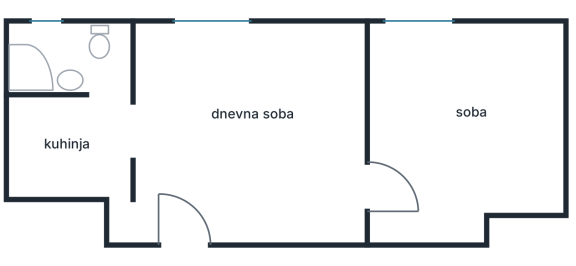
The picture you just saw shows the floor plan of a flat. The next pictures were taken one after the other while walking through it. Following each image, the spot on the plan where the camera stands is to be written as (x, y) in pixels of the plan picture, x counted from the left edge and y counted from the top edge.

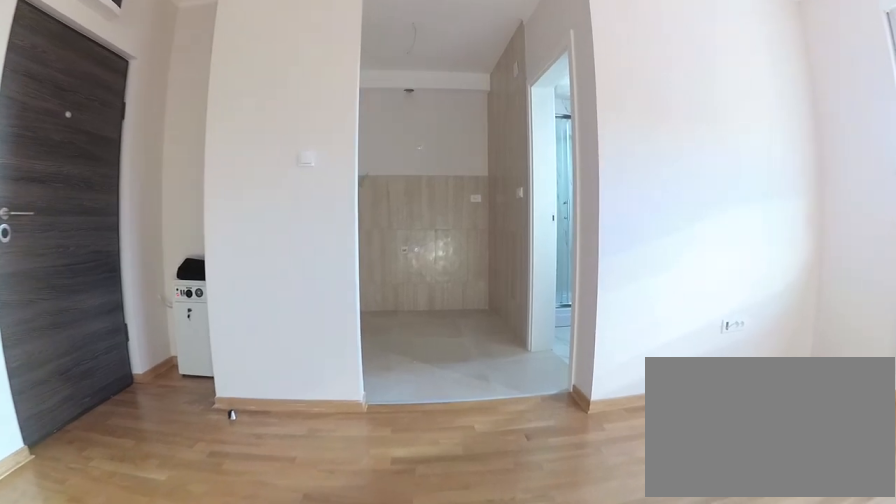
(277, 157)
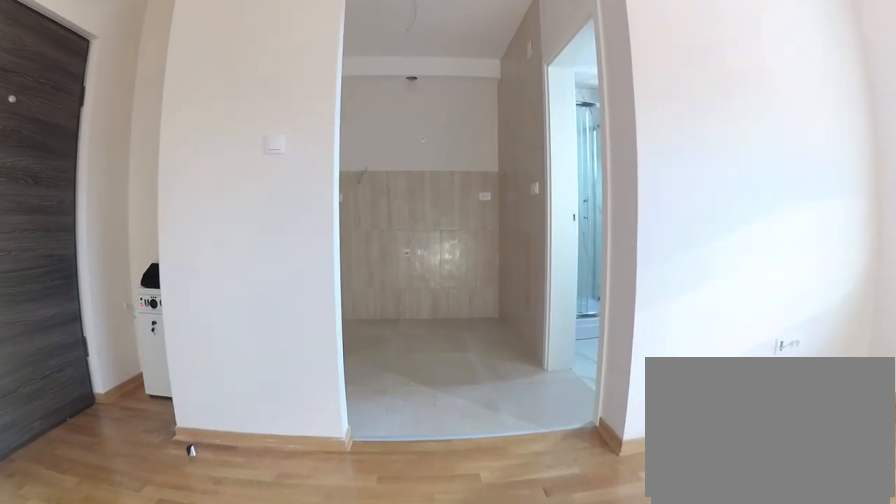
(254, 152)
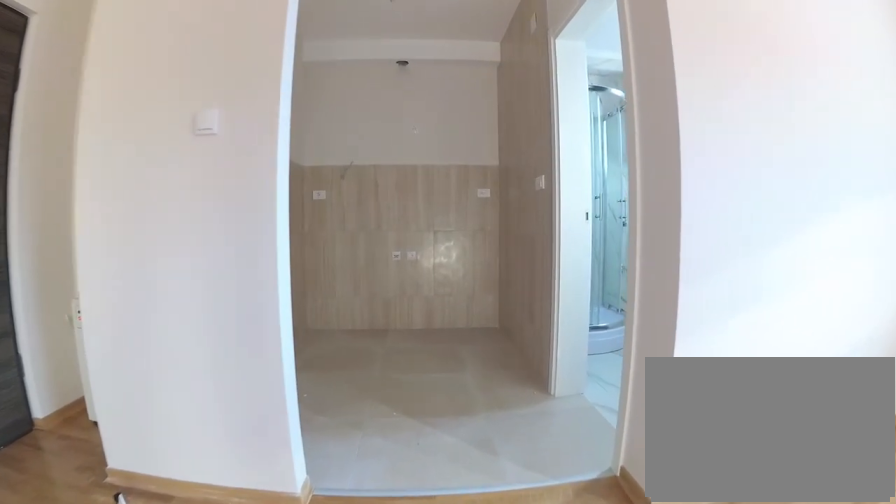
(230, 145)
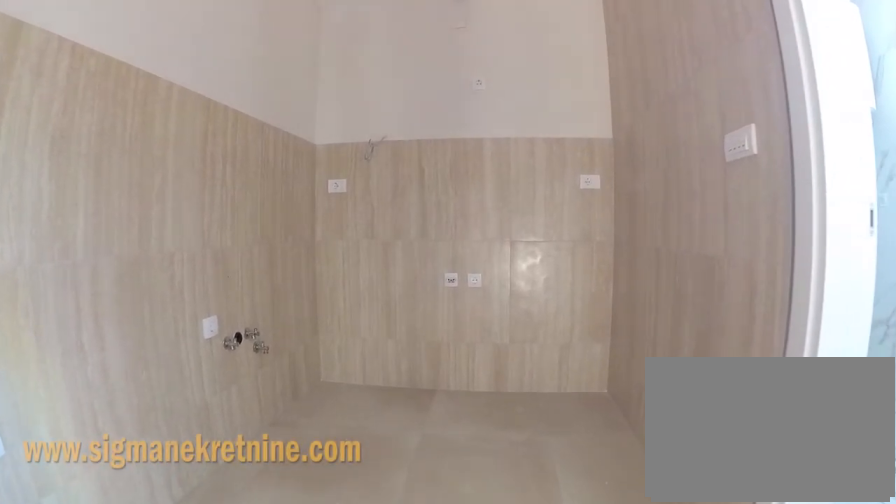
(135, 123)
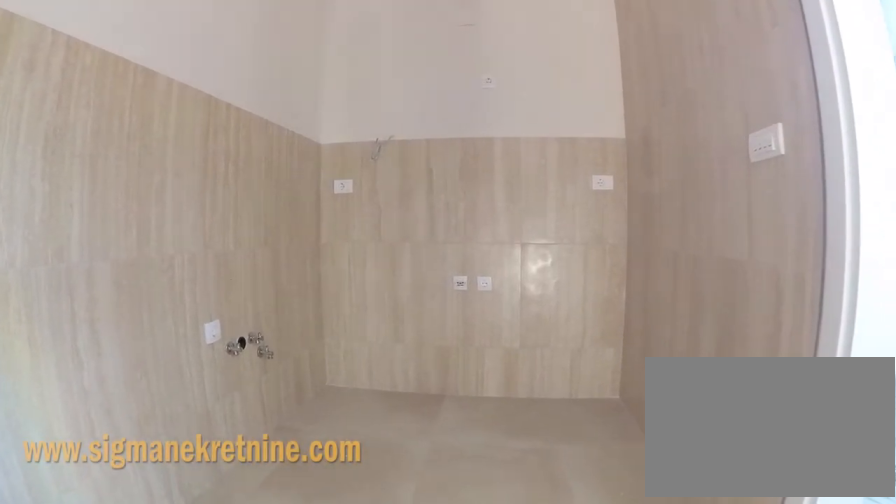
(127, 125)
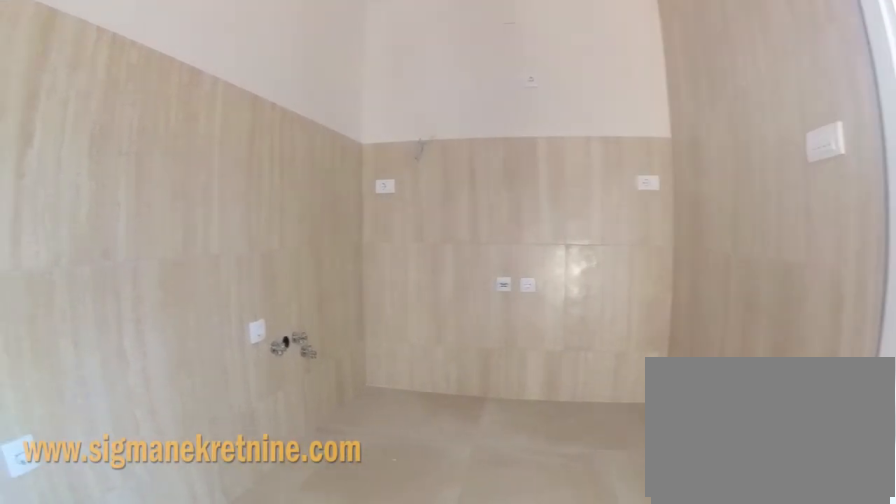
(127, 125)
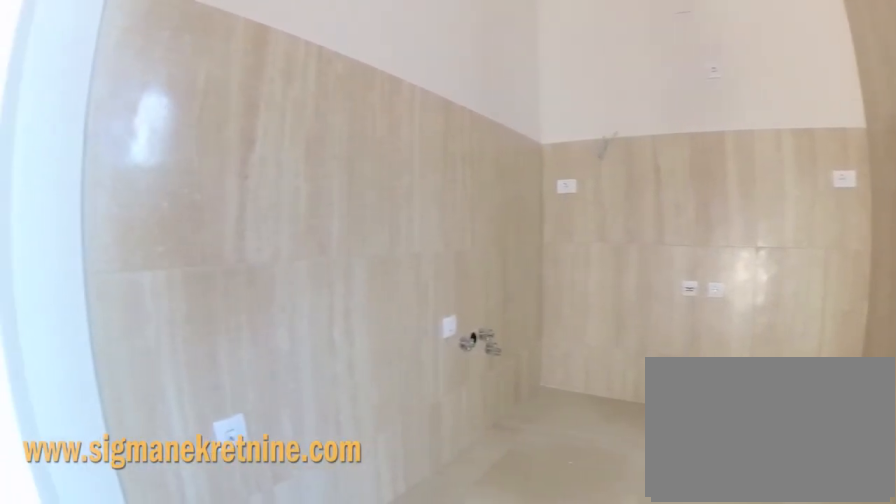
(125, 120)
